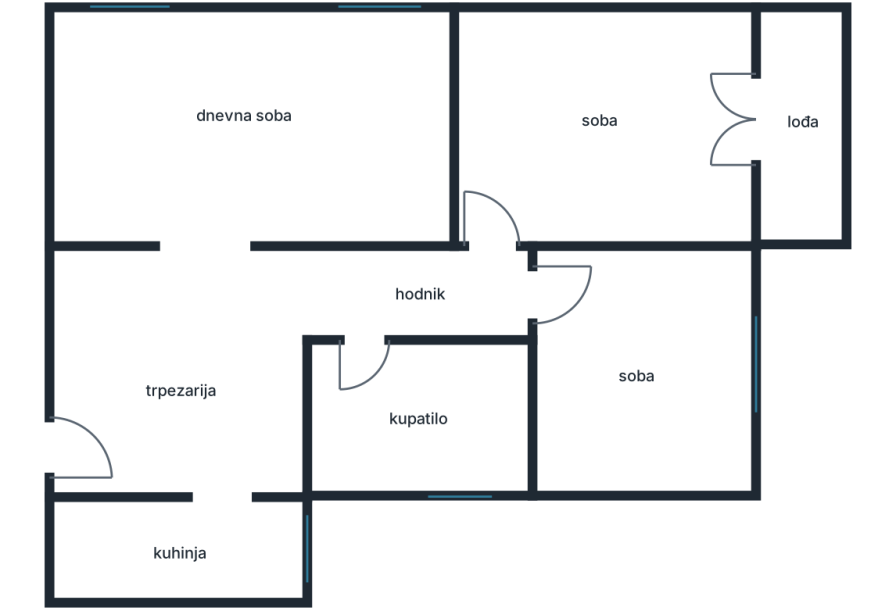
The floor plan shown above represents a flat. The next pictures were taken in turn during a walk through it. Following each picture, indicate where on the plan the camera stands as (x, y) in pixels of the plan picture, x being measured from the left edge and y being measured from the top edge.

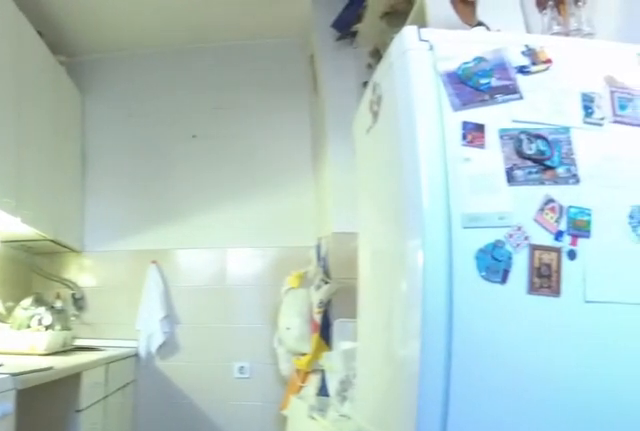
(245, 532)
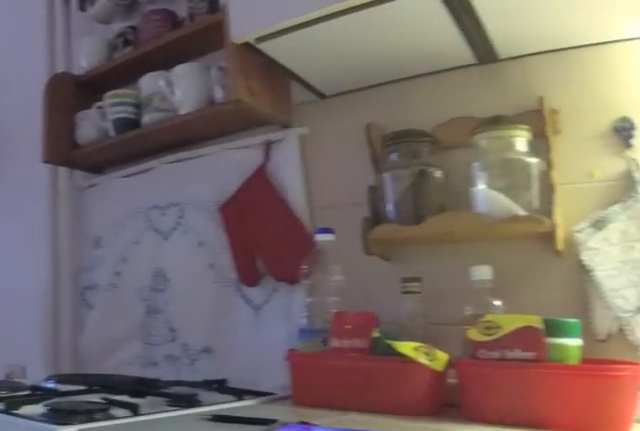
(81, 528)
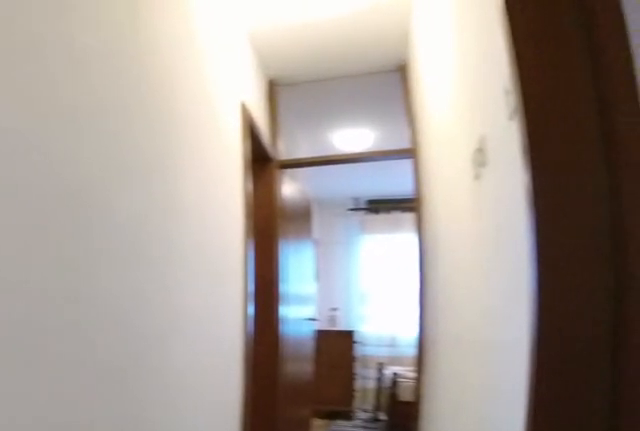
(258, 306)
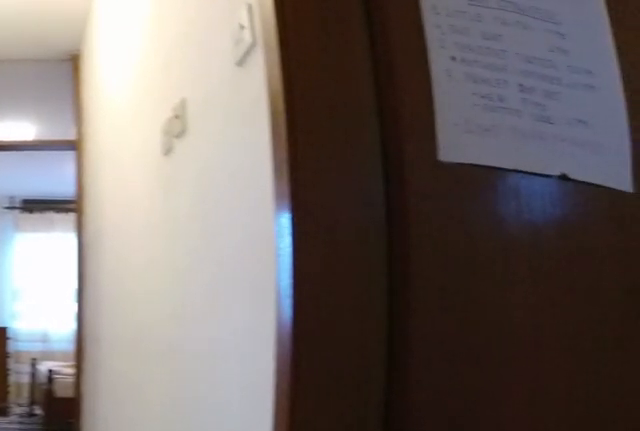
(279, 293)
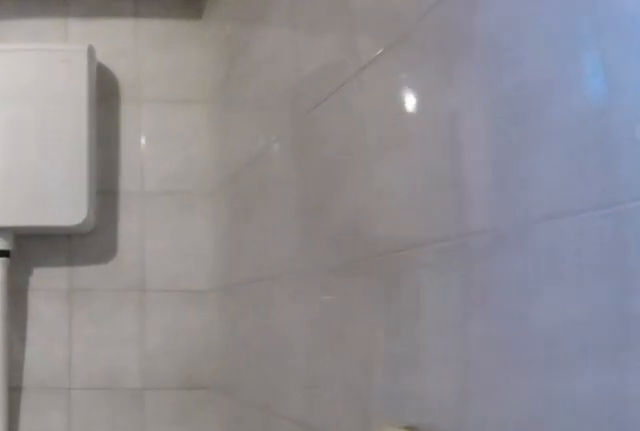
(369, 372)
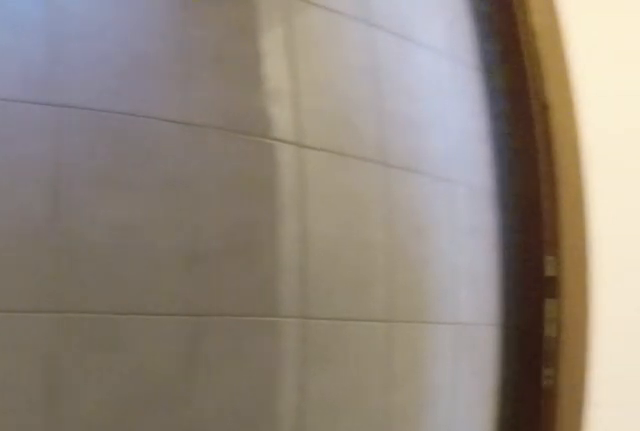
(388, 406)
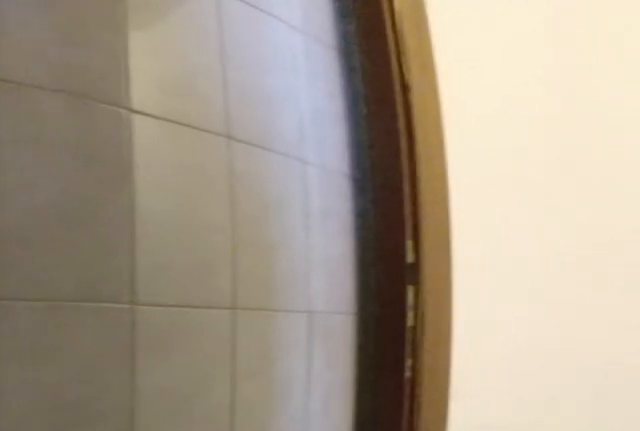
(386, 403)
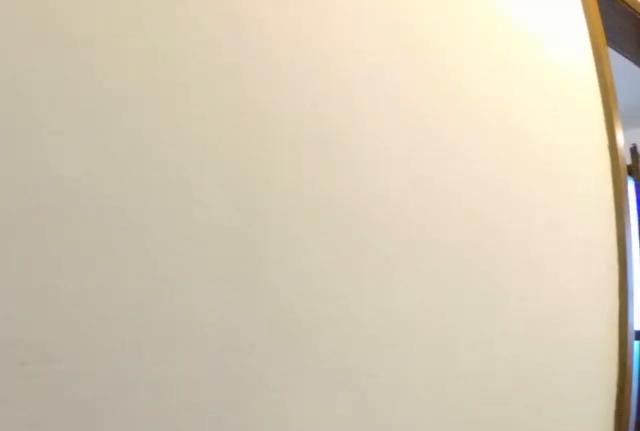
(371, 324)
